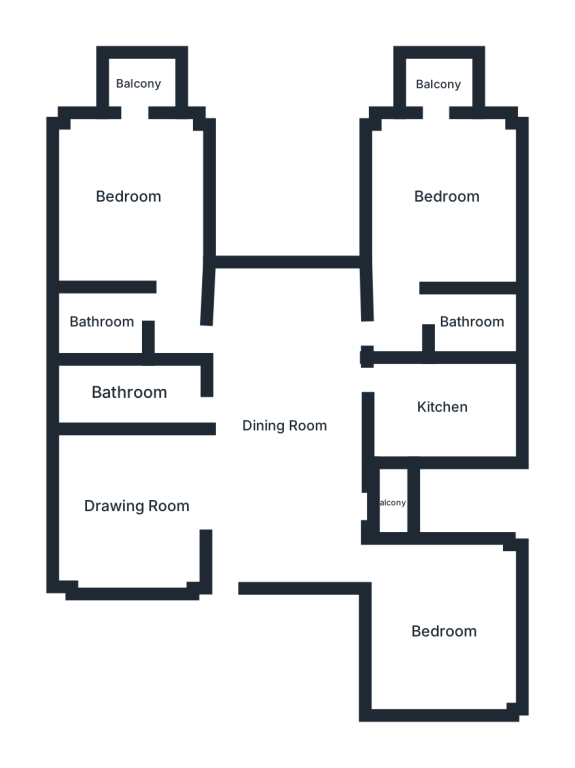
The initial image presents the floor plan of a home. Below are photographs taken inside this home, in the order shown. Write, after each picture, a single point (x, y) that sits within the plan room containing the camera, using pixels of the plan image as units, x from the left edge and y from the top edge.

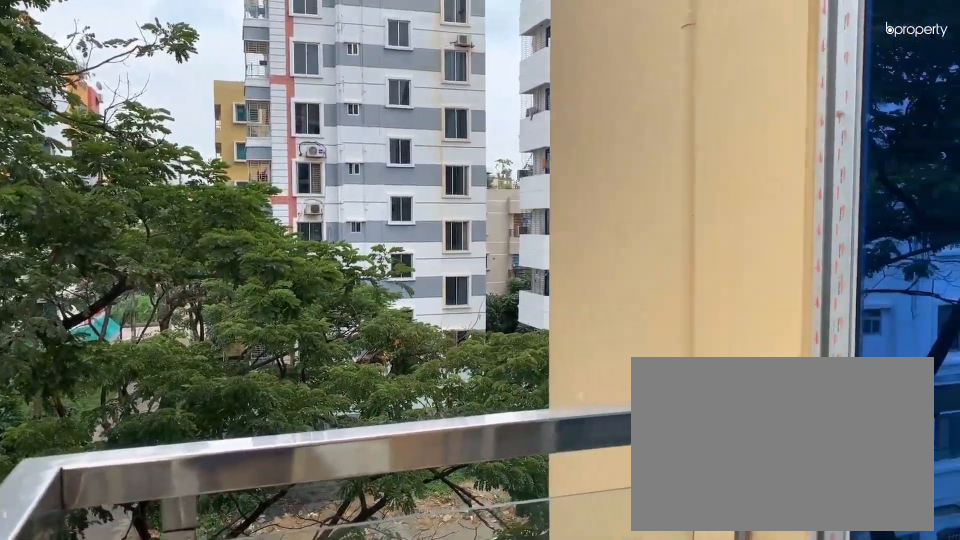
(438, 82)
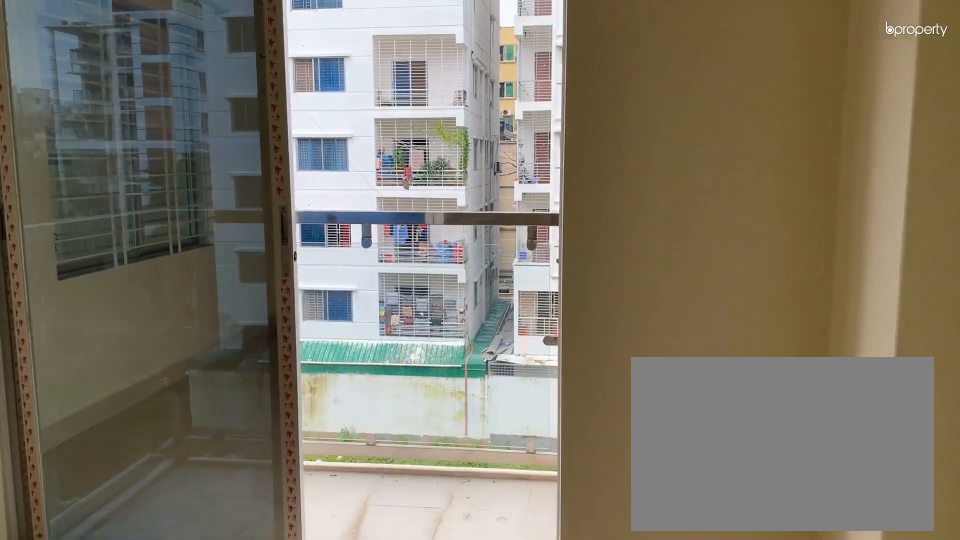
(130, 197)
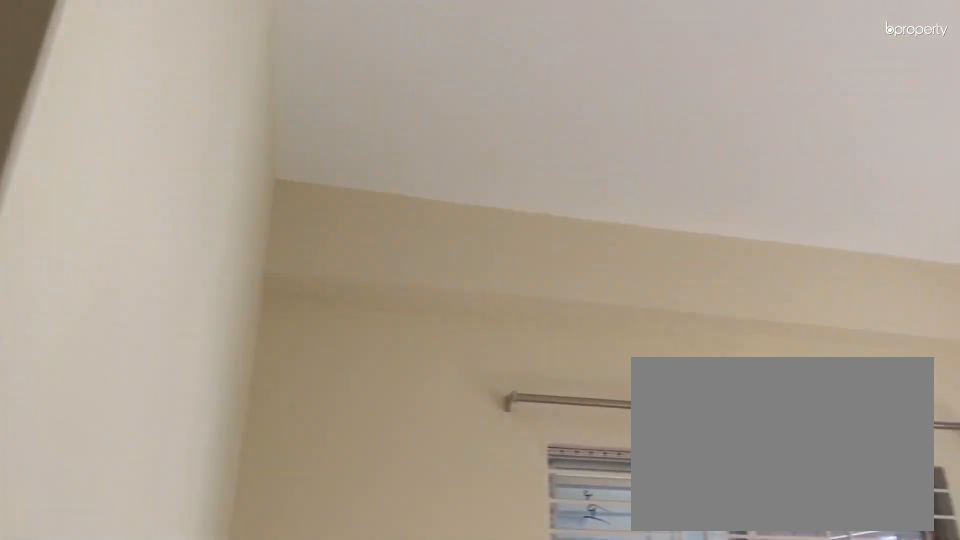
(130, 197)
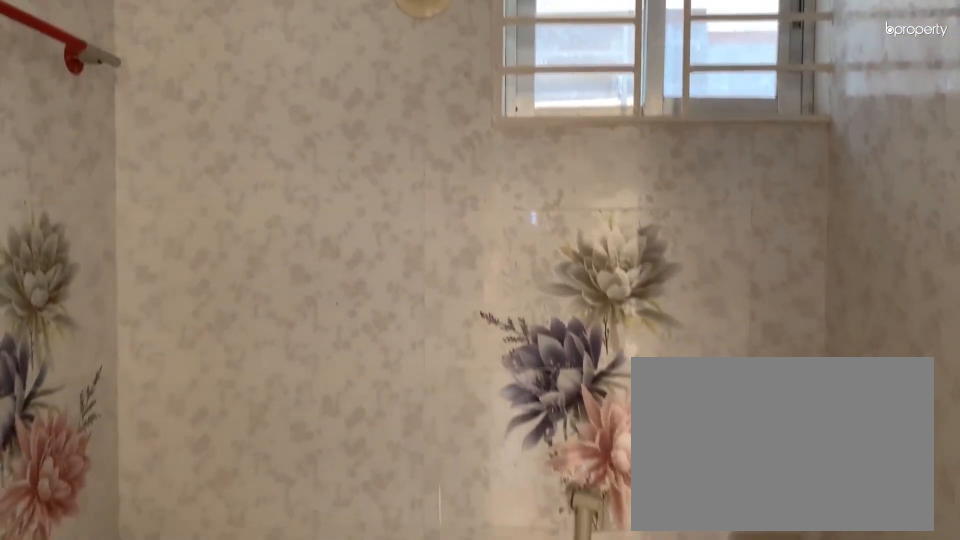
(102, 317)
